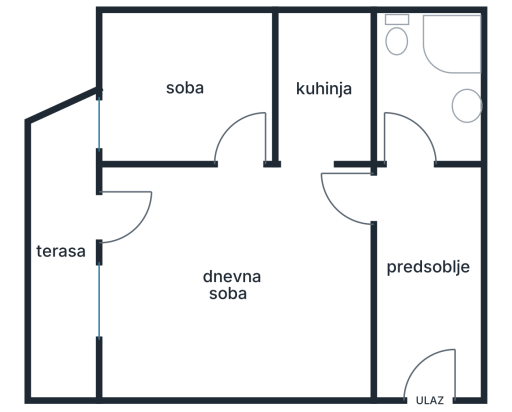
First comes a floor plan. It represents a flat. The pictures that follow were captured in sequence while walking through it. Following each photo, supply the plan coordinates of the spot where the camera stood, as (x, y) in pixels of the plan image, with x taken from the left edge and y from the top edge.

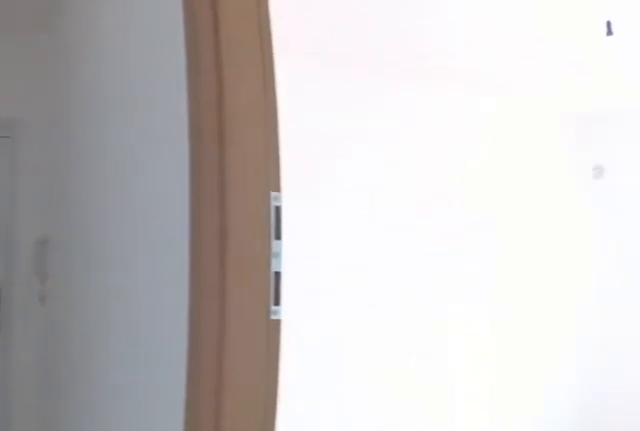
(421, 169)
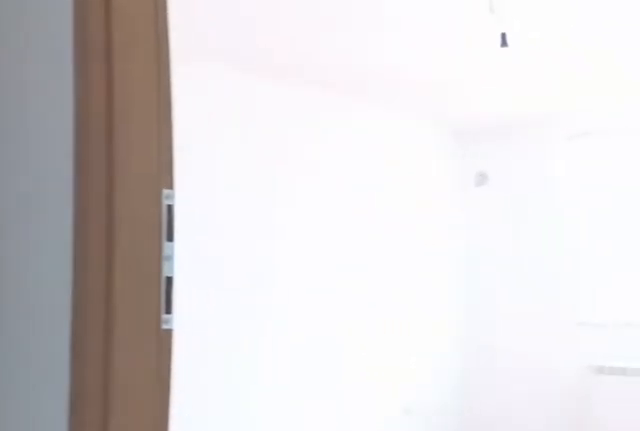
(419, 173)
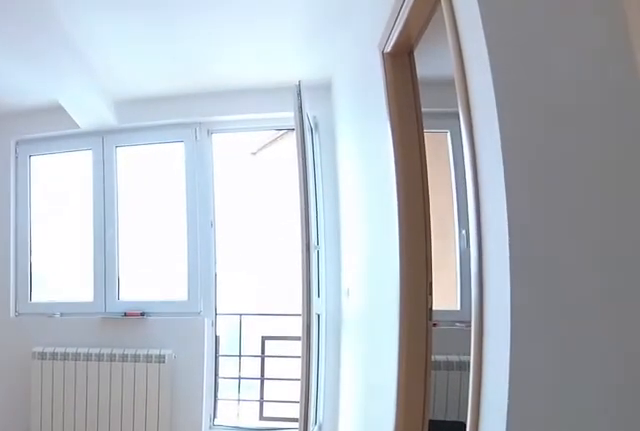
(380, 204)
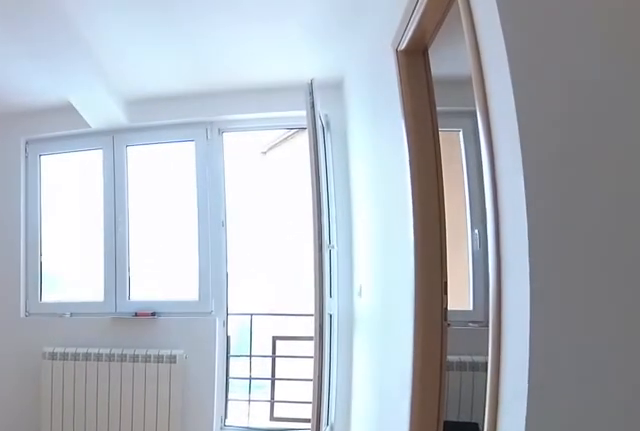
(374, 203)
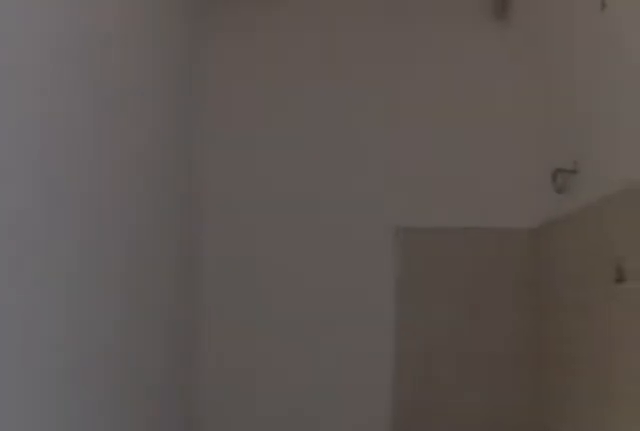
(321, 186)
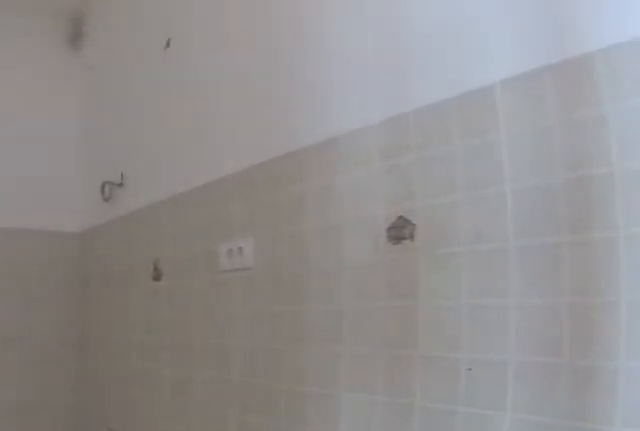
(316, 169)
